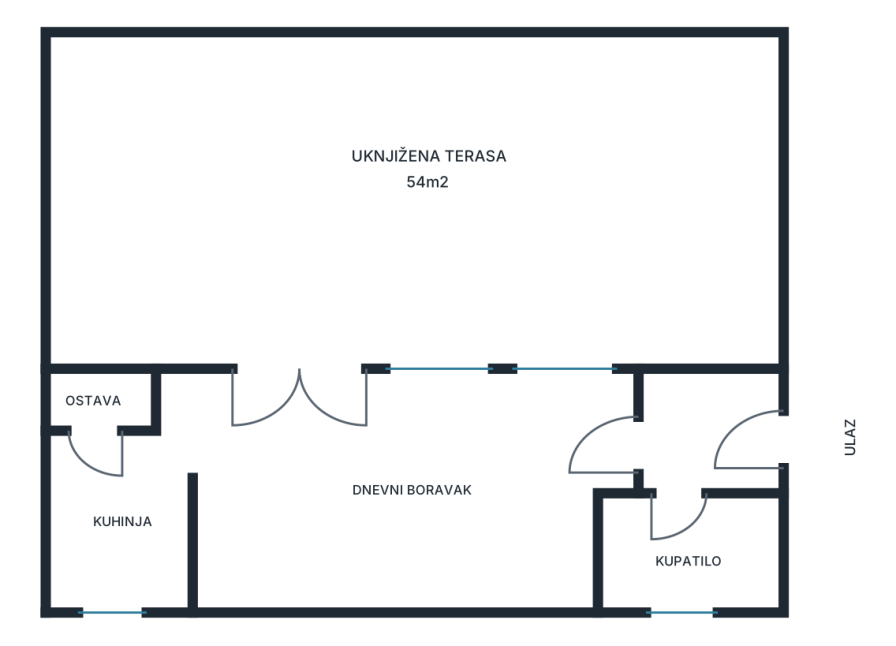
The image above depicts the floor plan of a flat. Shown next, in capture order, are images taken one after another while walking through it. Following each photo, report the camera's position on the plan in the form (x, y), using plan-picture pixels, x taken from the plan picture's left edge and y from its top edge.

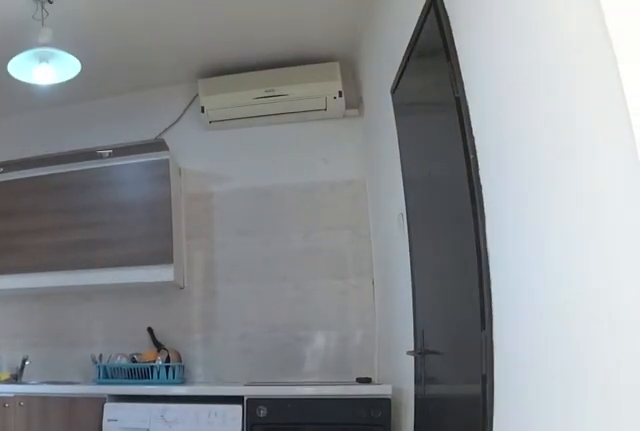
(264, 440)
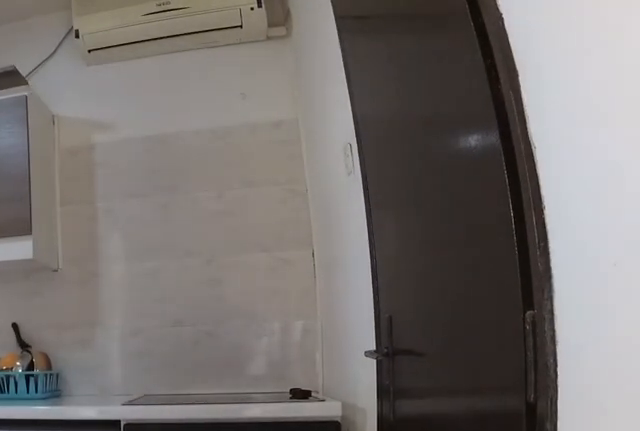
(218, 410)
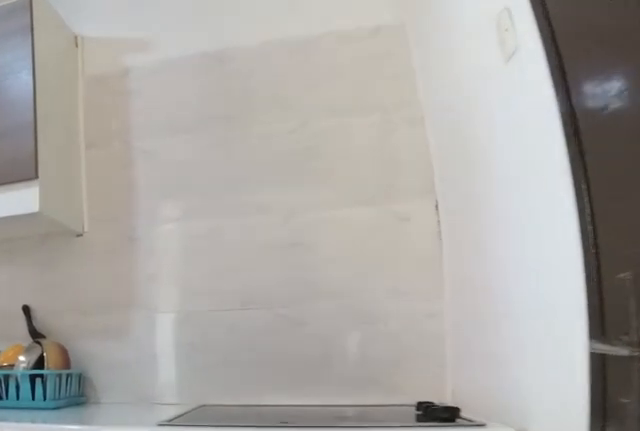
(178, 408)
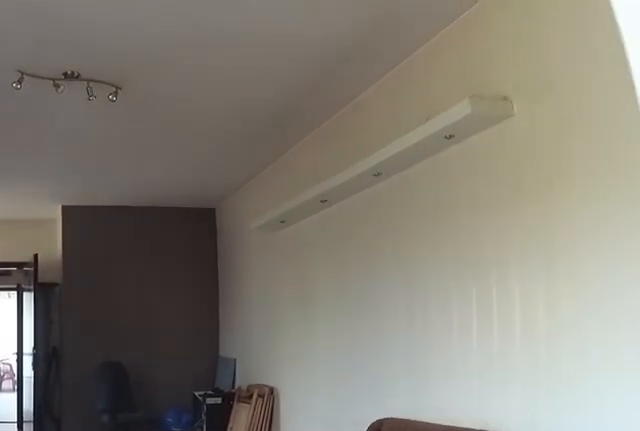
(192, 439)
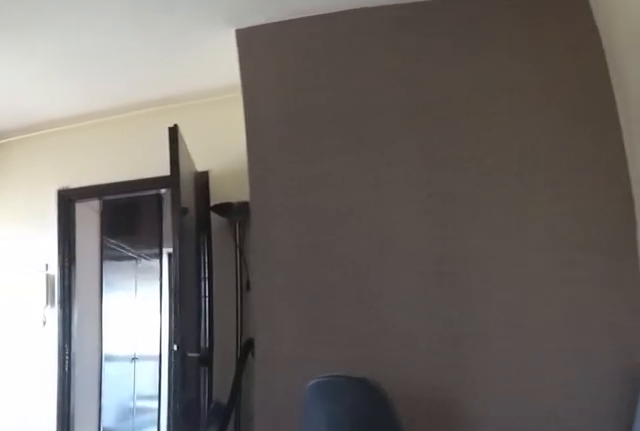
(374, 488)
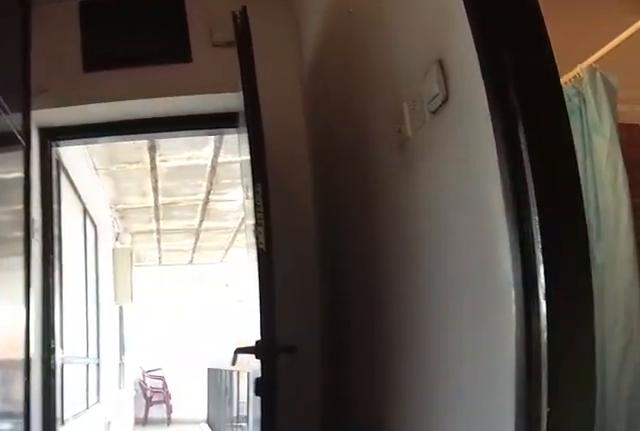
(590, 452)
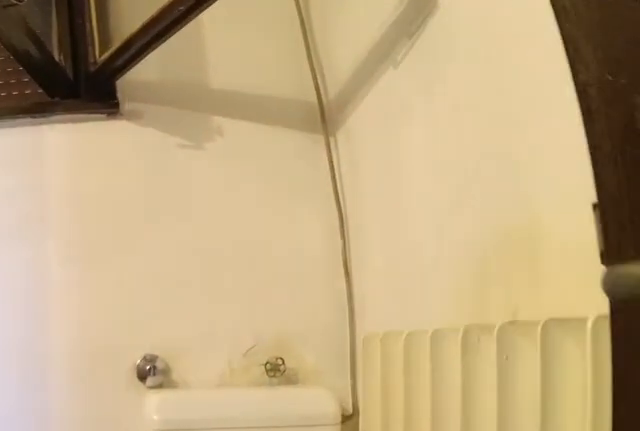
(637, 486)
